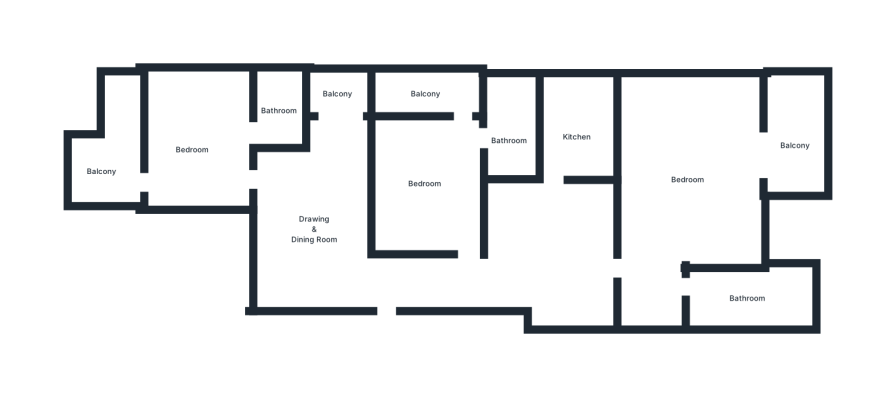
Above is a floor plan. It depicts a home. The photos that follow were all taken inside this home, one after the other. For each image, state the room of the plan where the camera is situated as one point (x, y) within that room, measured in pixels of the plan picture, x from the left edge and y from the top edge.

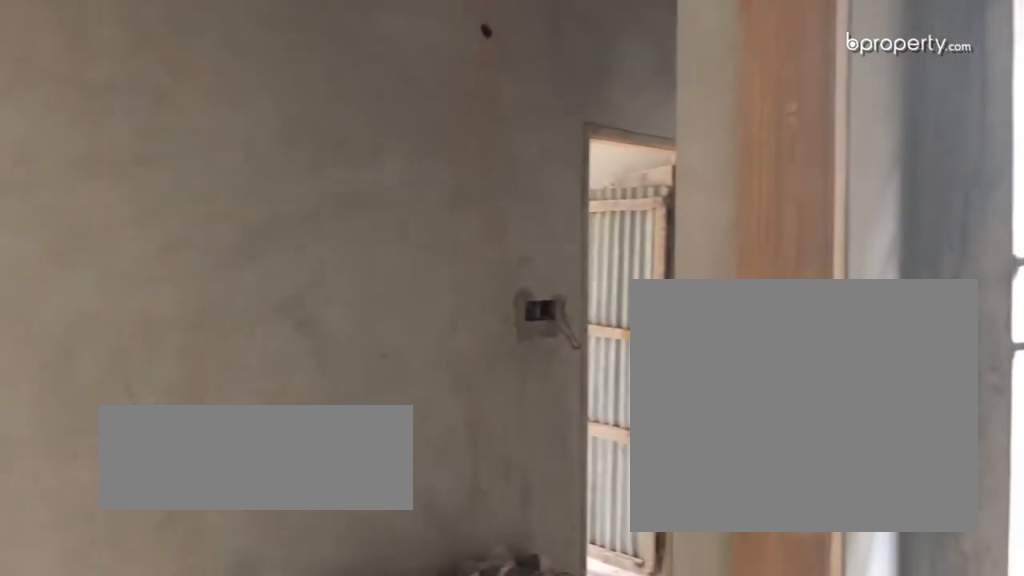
(331, 233)
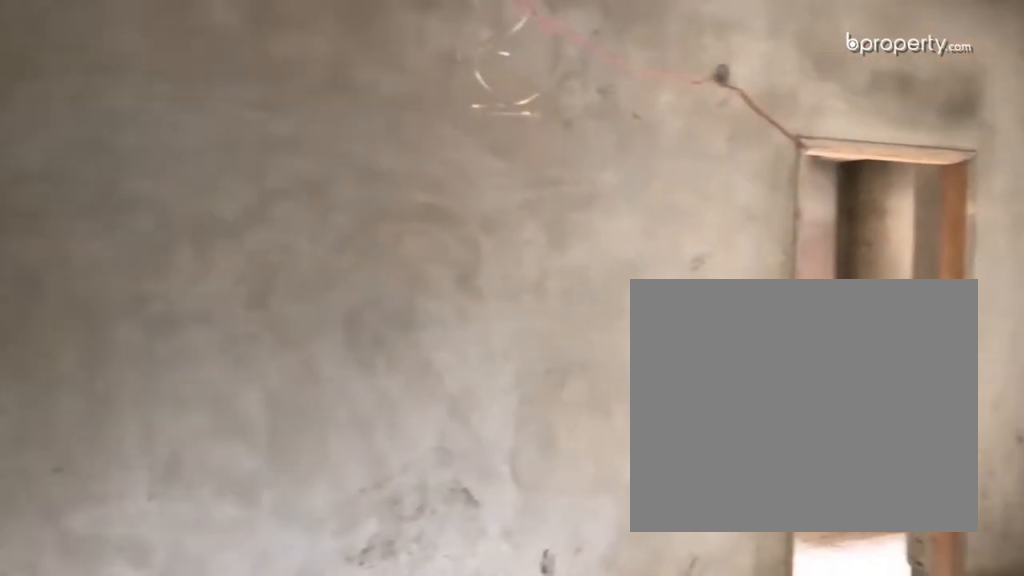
(331, 234)
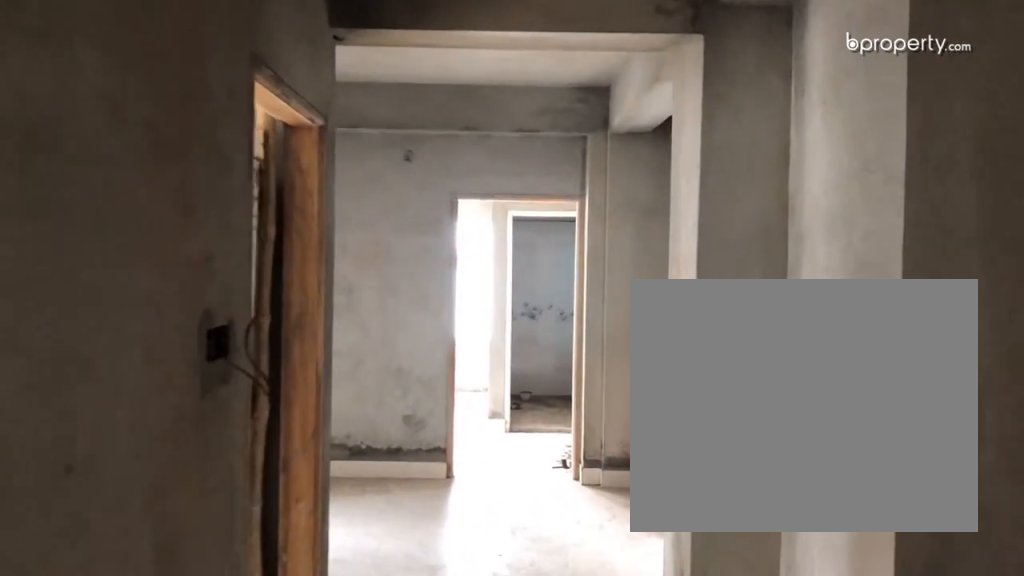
(485, 280)
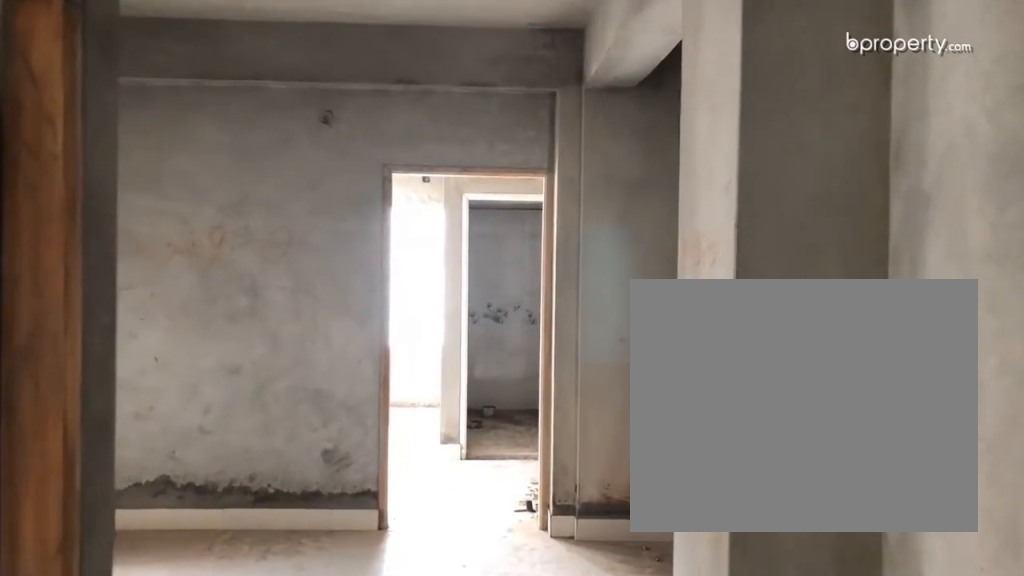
(485, 280)
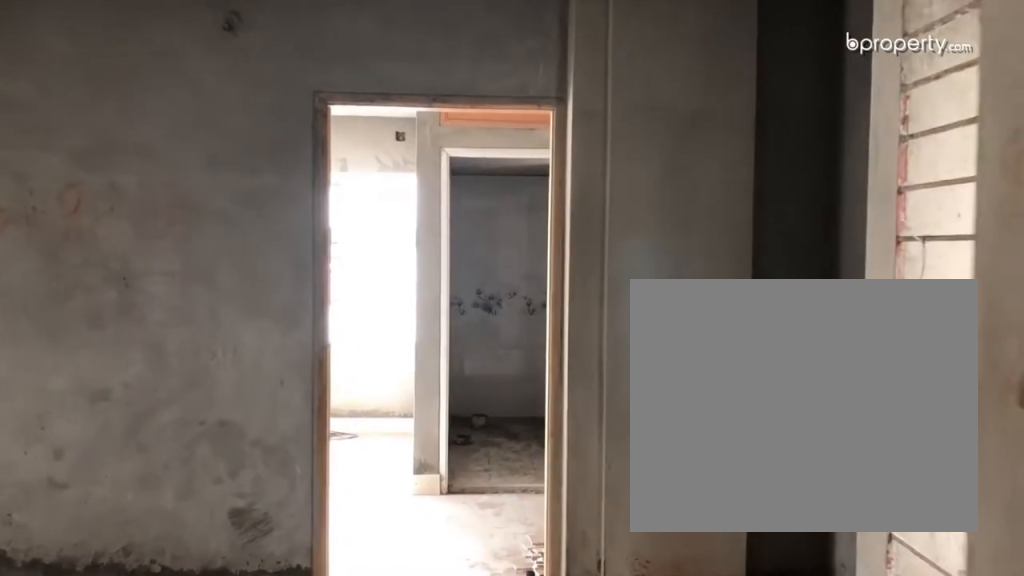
(557, 262)
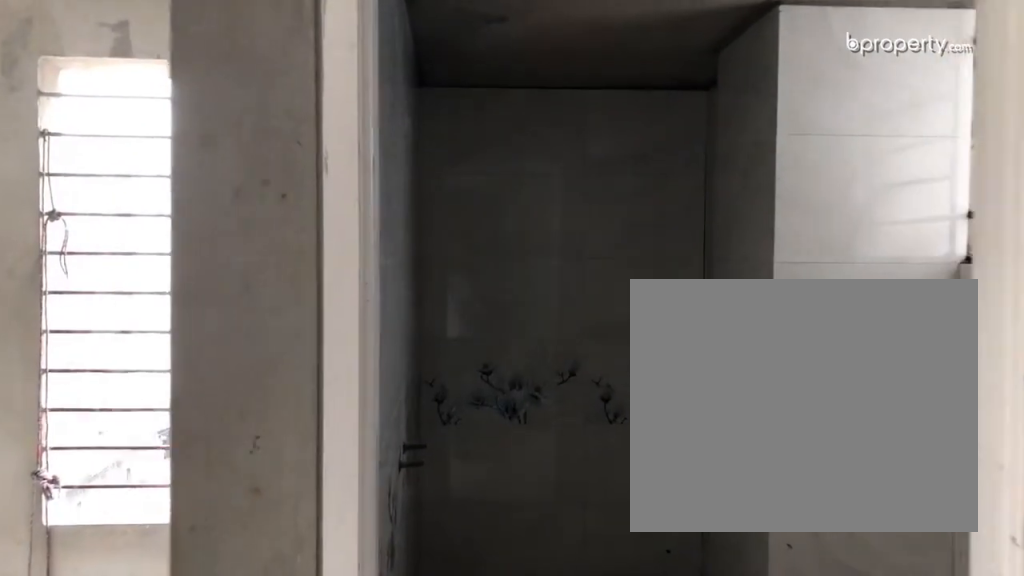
(690, 181)
